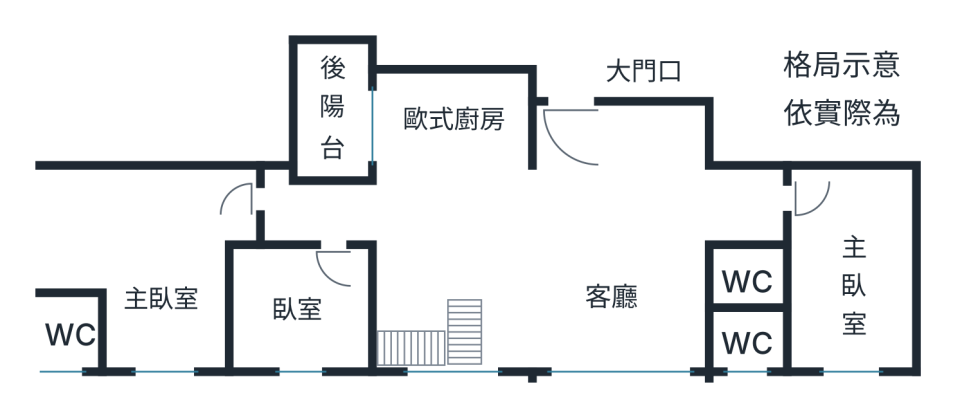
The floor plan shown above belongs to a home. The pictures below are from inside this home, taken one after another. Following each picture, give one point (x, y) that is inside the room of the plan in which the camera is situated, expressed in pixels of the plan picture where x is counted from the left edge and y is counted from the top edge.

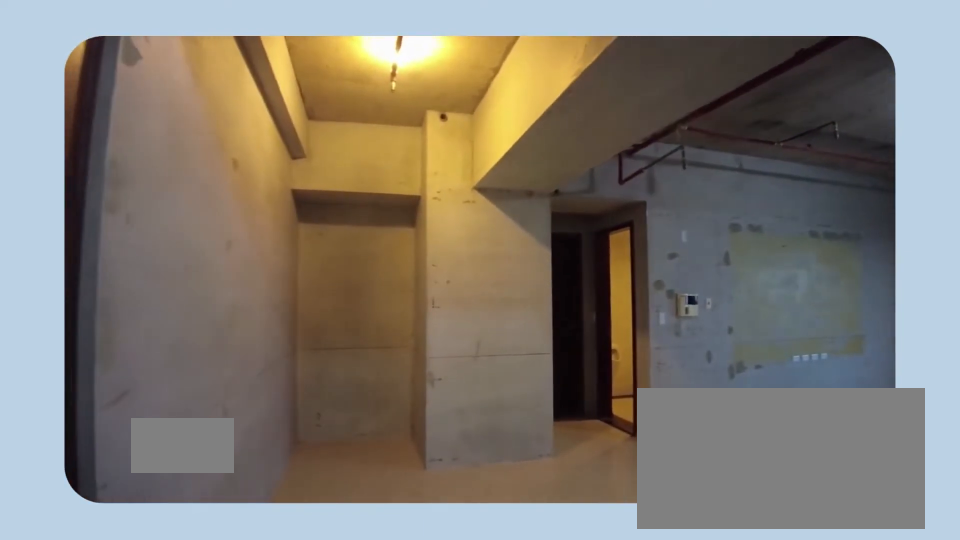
(621, 150)
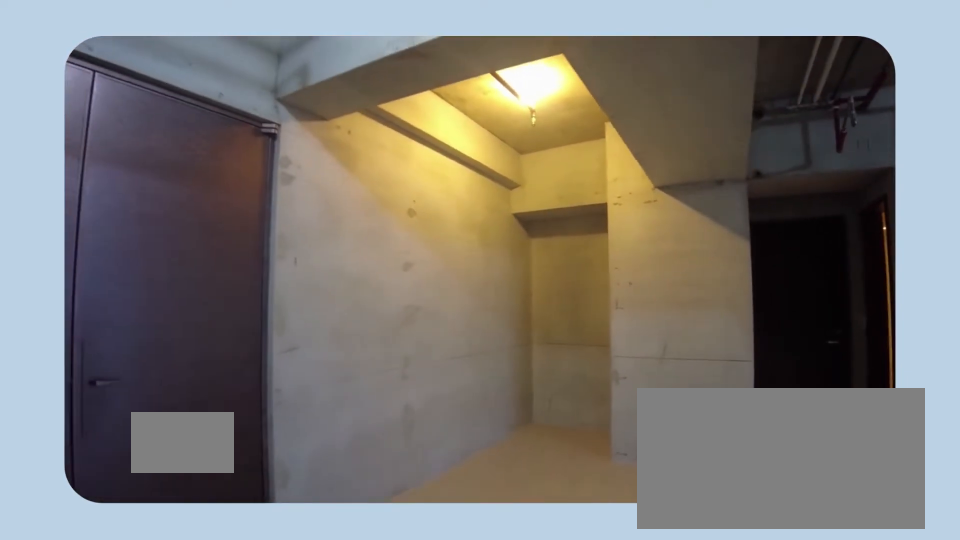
(621, 150)
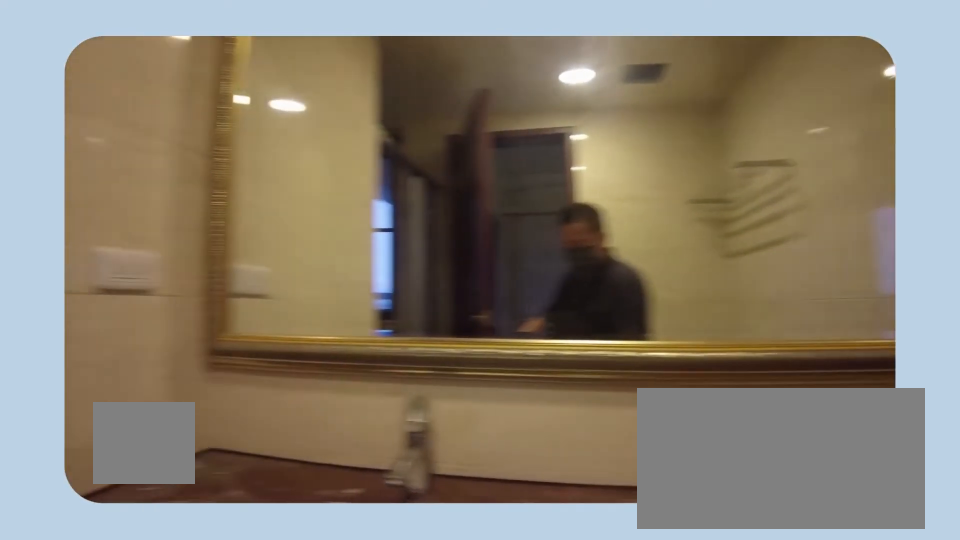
(746, 334)
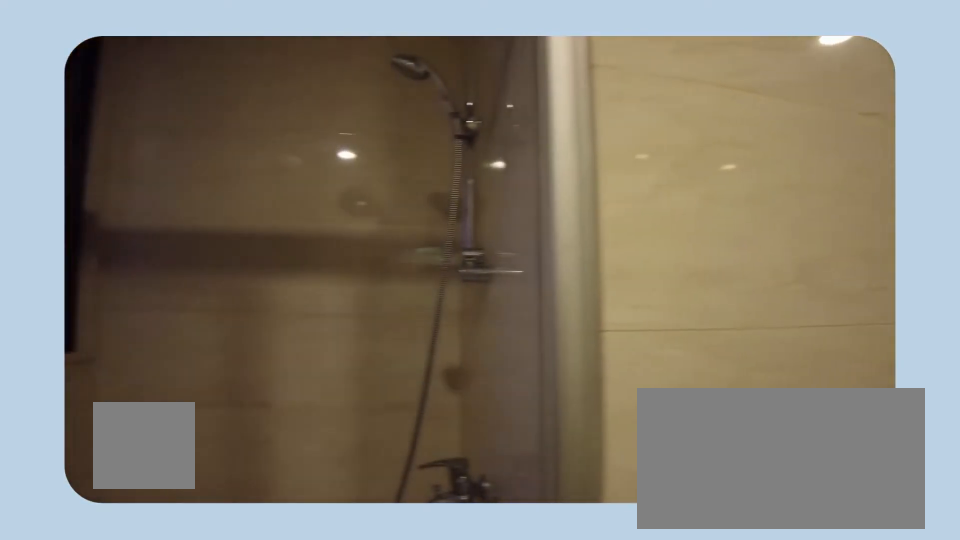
(746, 334)
